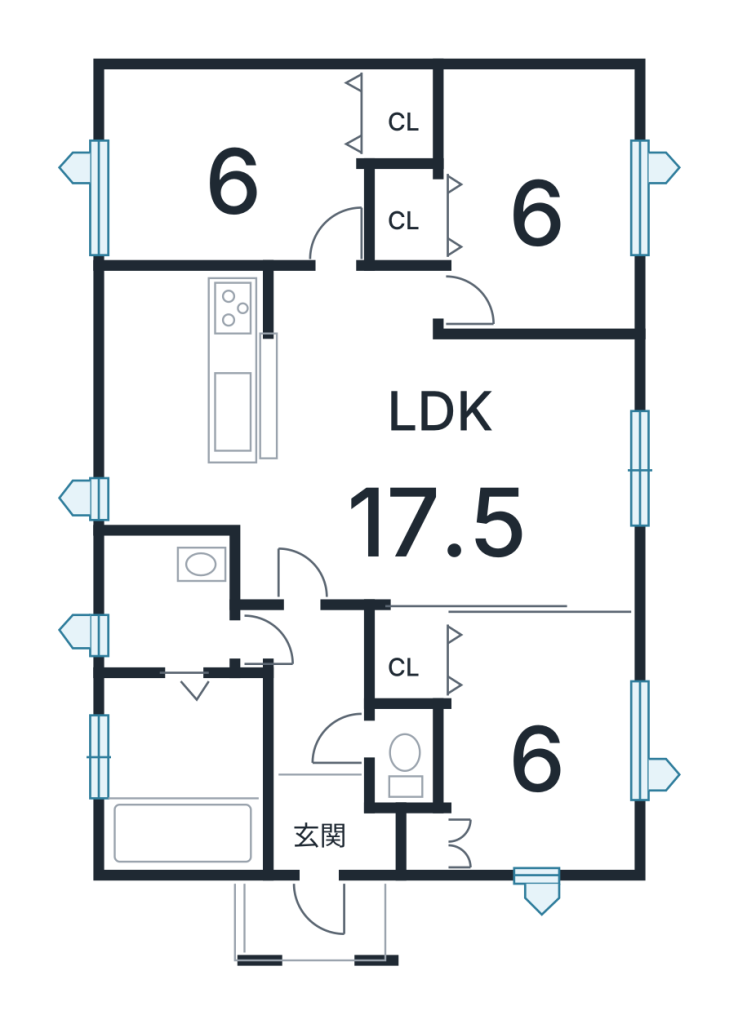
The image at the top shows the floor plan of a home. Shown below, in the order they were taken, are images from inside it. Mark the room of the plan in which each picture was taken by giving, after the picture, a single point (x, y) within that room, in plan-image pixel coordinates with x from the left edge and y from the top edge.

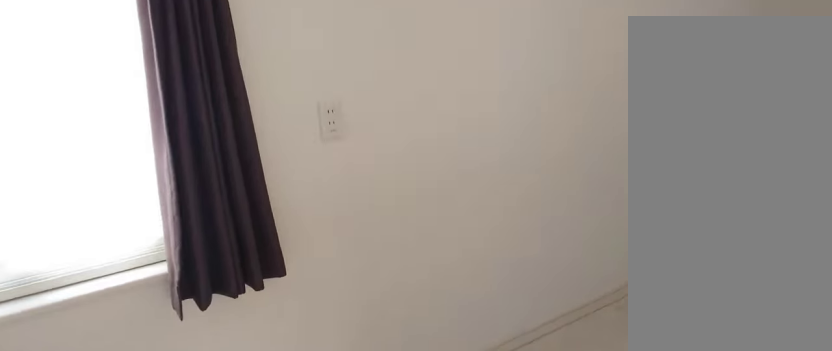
(164, 423)
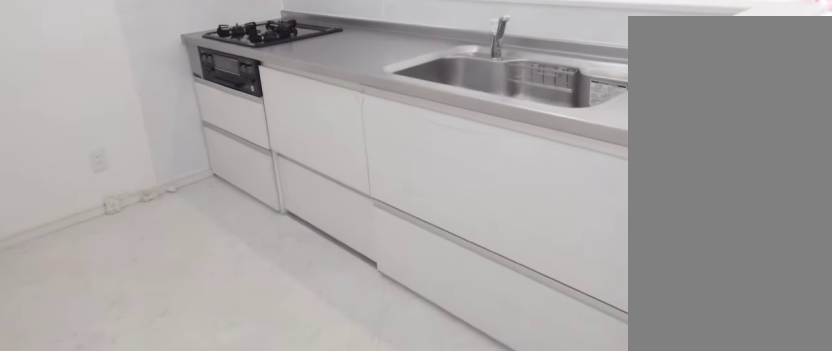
(164, 423)
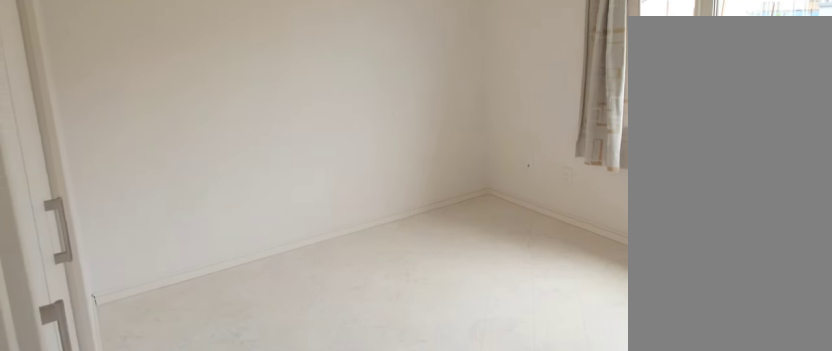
(543, 207)
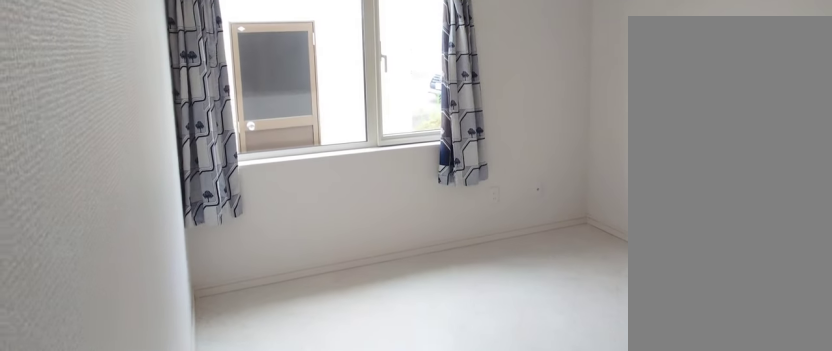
(228, 180)
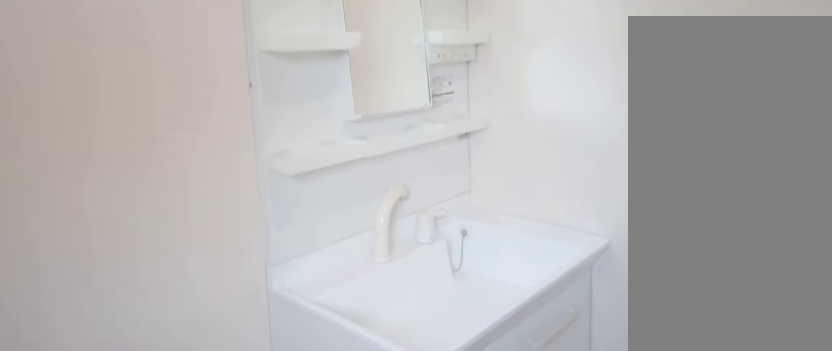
(150, 623)
